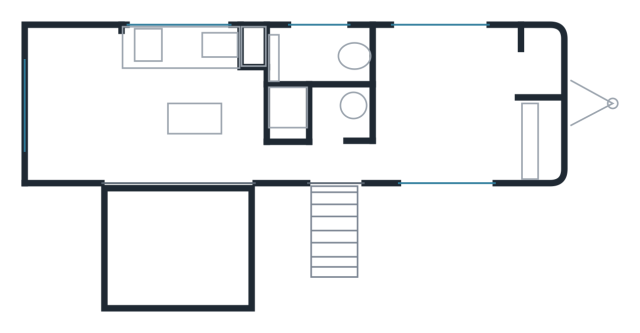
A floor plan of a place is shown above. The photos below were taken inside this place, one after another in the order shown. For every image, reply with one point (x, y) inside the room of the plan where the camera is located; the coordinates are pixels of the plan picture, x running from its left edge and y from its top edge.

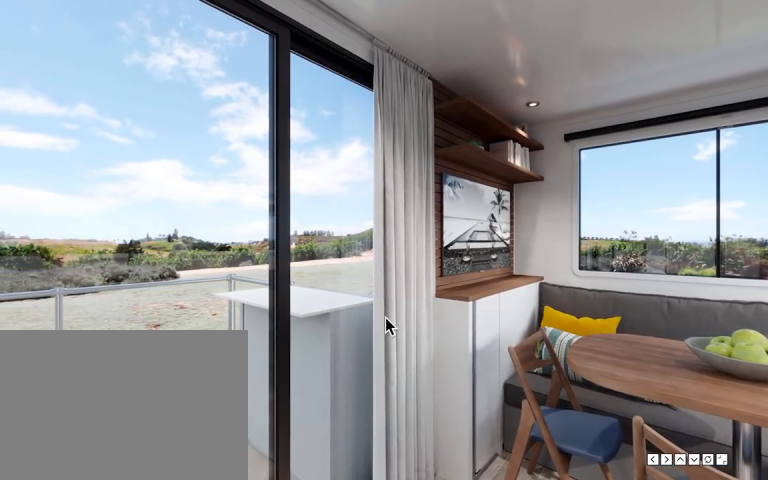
(193, 110)
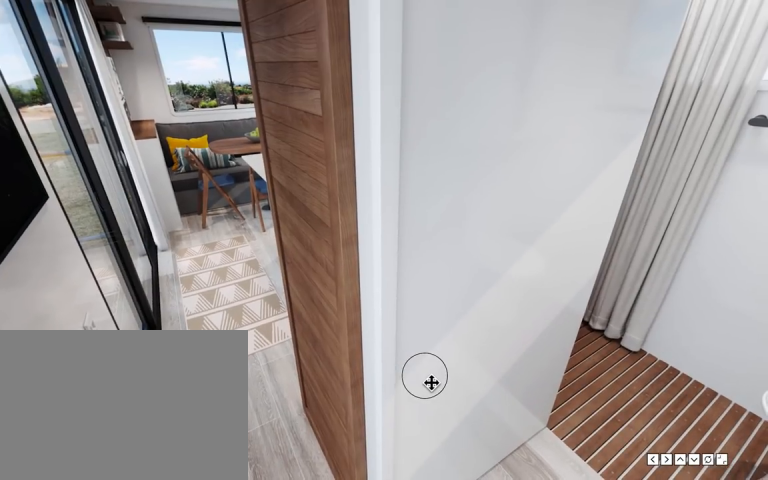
(321, 163)
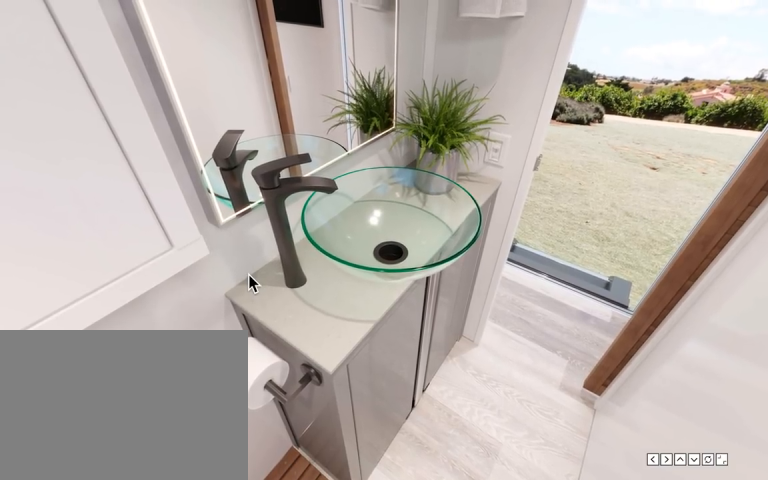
(325, 91)
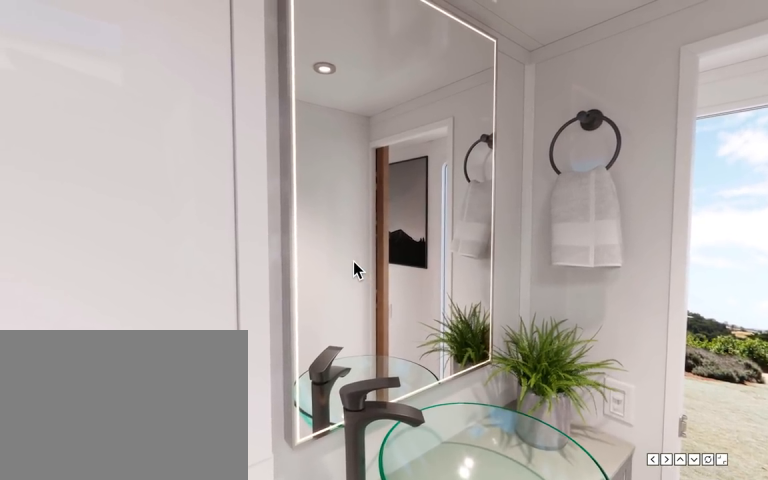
(321, 111)
